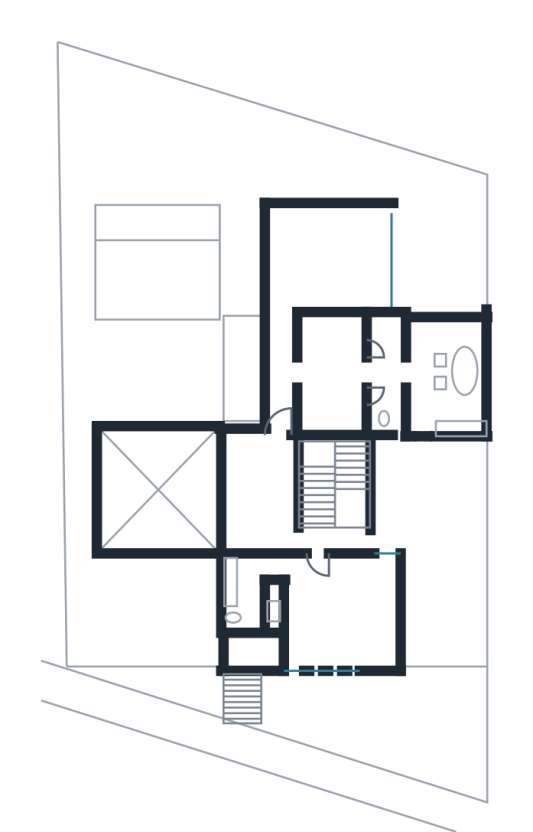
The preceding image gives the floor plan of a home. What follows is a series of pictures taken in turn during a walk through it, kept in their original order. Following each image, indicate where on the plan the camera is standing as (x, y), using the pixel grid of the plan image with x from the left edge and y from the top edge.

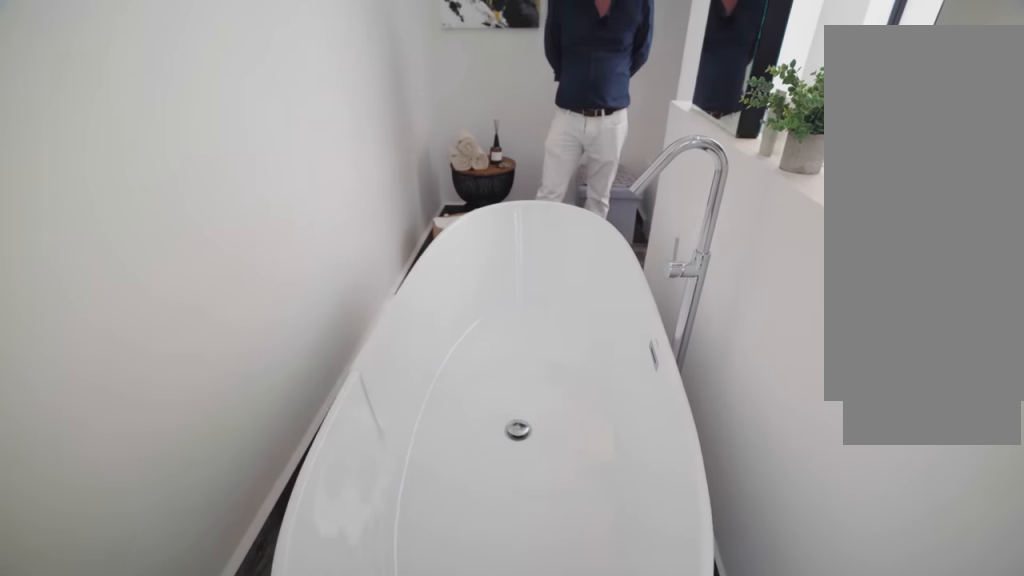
(458, 343)
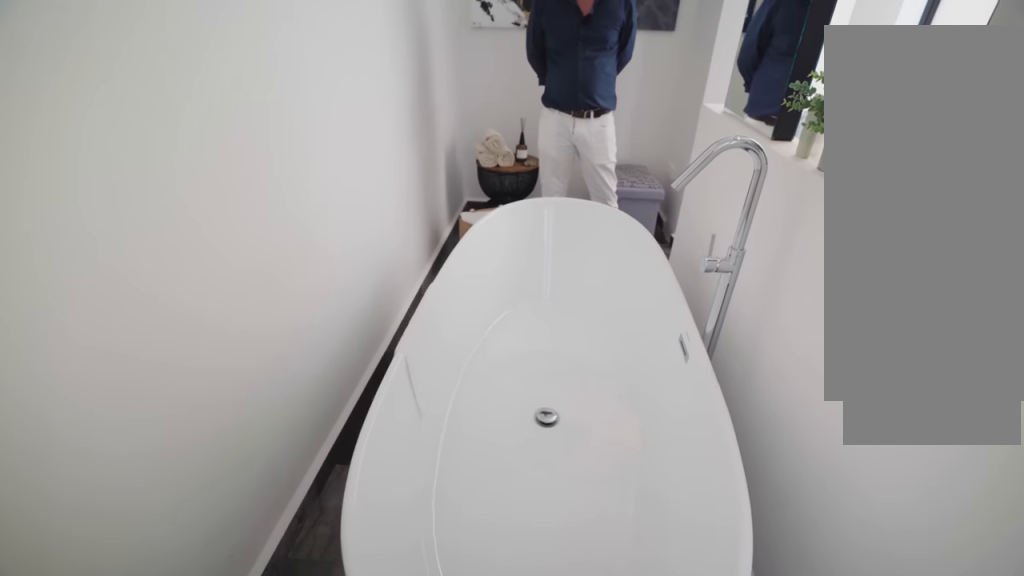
(458, 343)
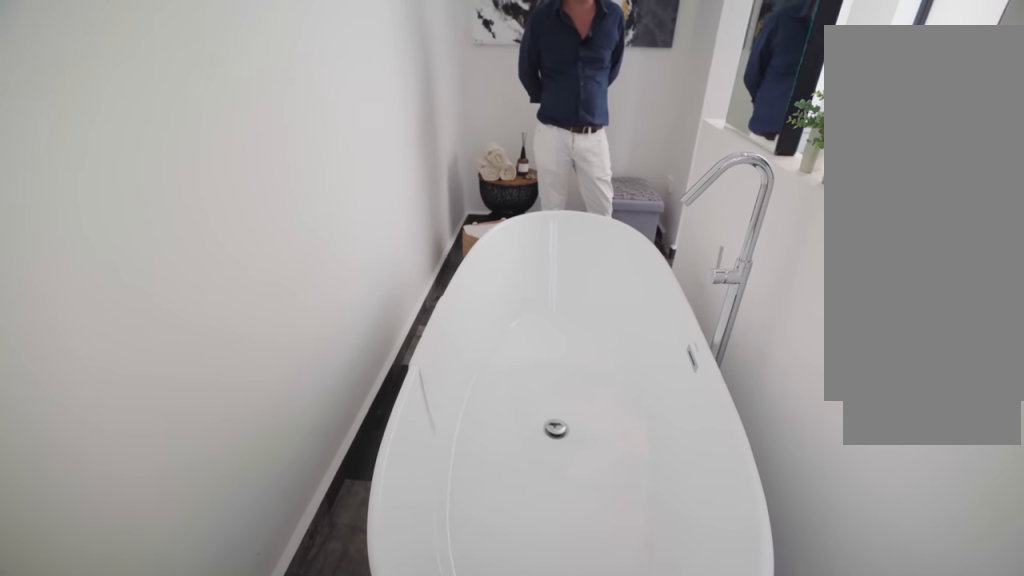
(458, 339)
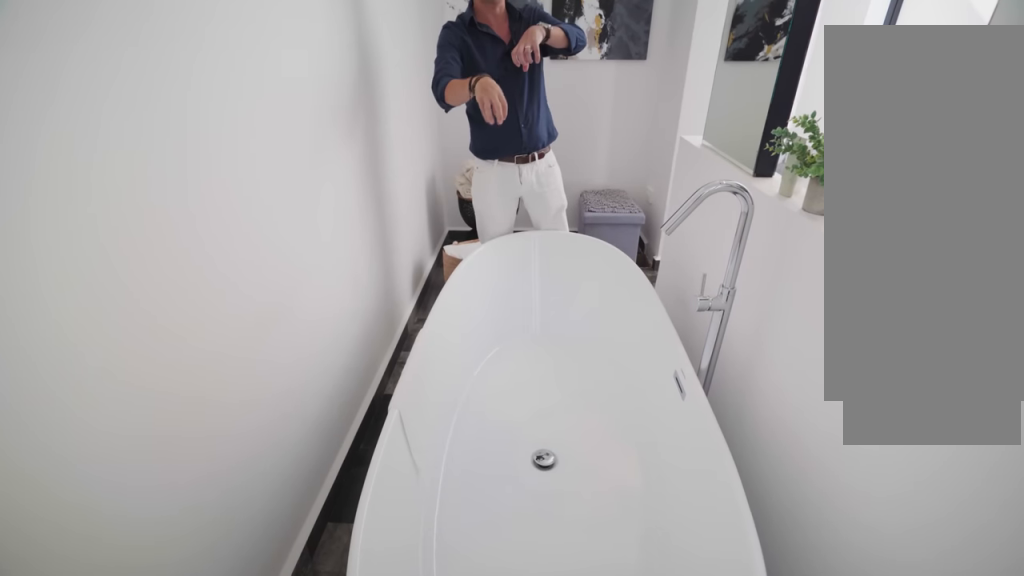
(458, 340)
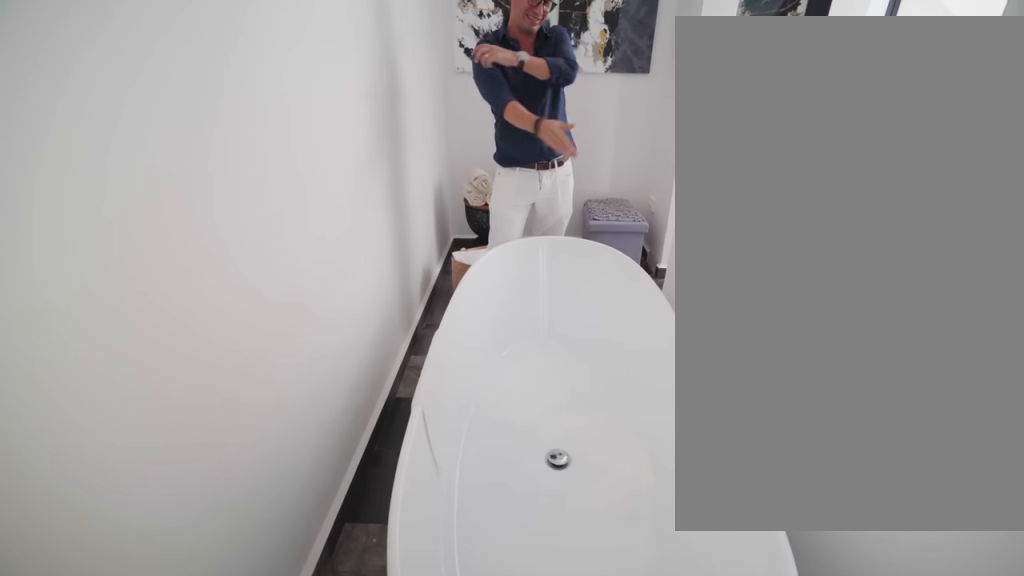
(458, 340)
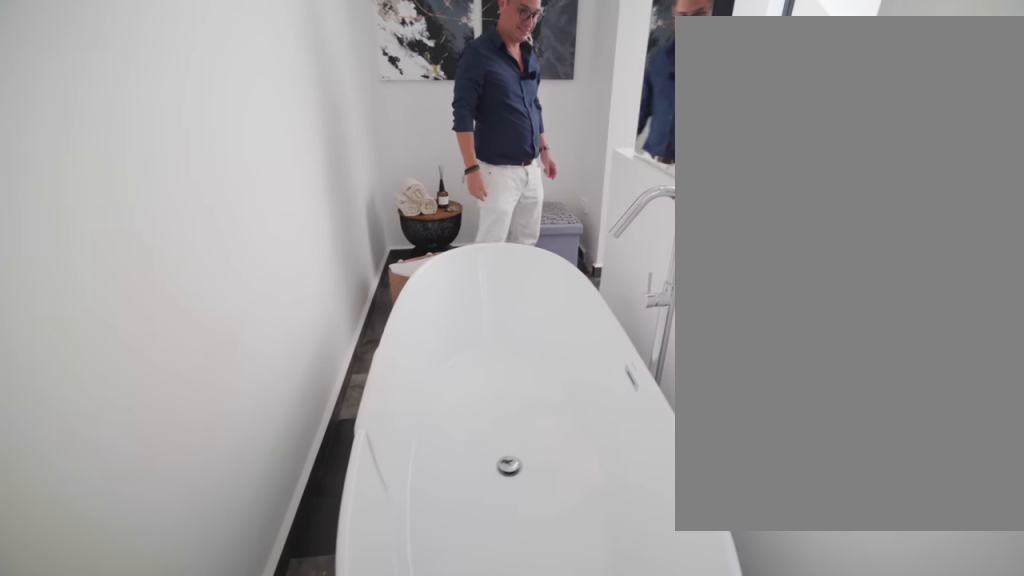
(458, 339)
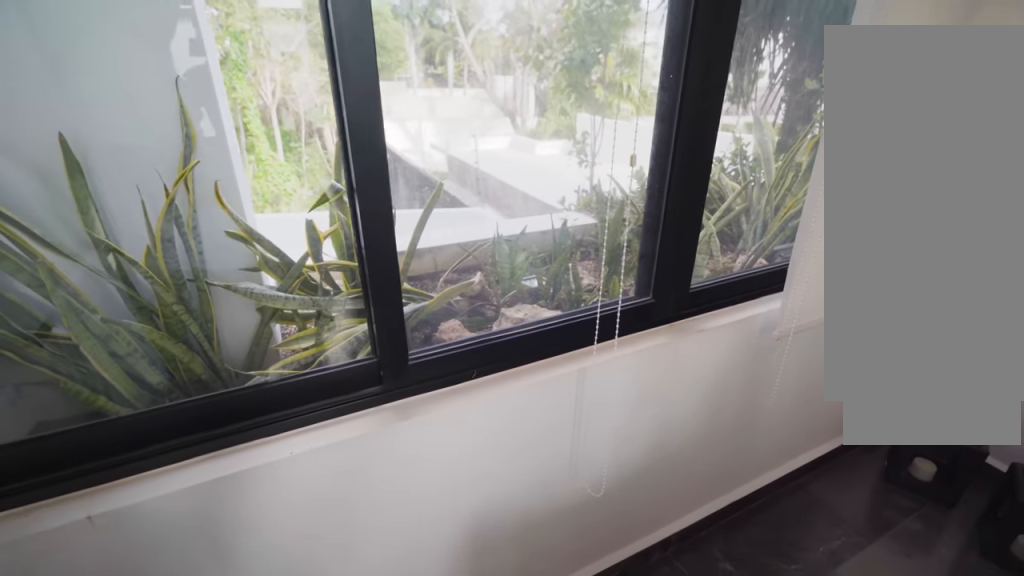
(422, 339)
